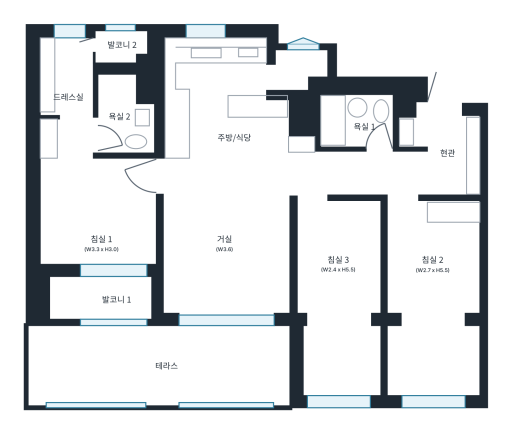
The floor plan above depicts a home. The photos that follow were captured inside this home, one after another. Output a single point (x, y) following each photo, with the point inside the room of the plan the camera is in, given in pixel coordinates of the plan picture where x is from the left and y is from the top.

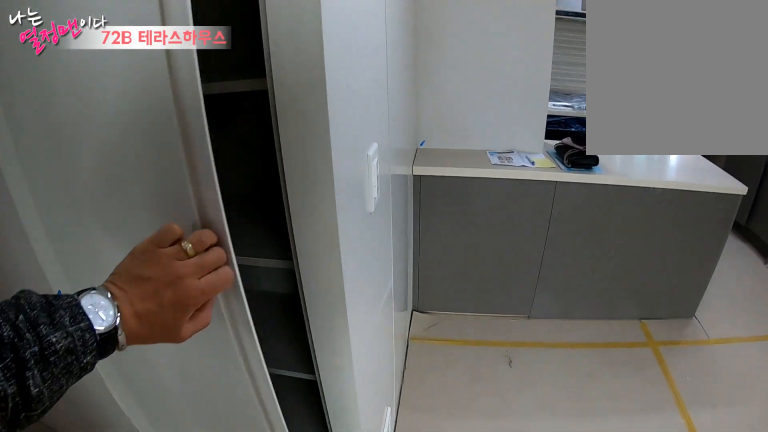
(229, 137)
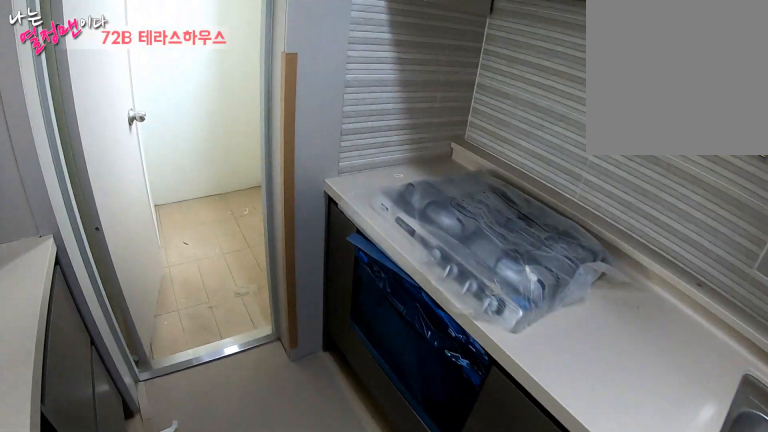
(229, 137)
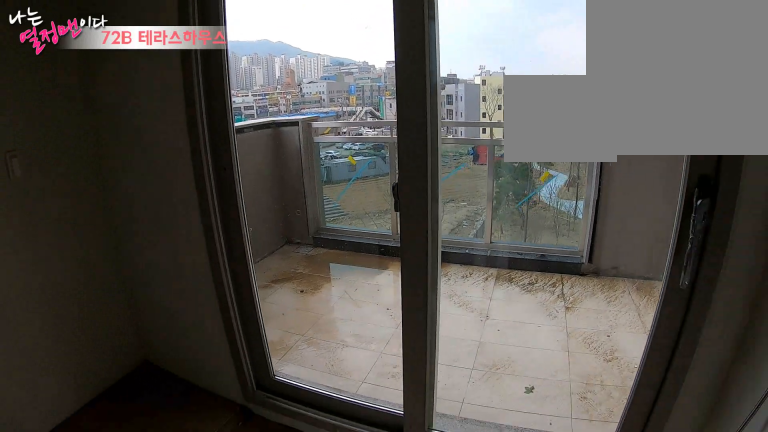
(101, 244)
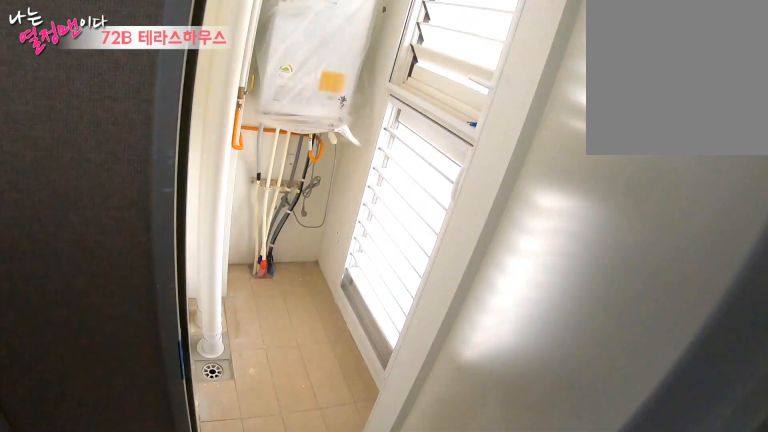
(66, 113)
